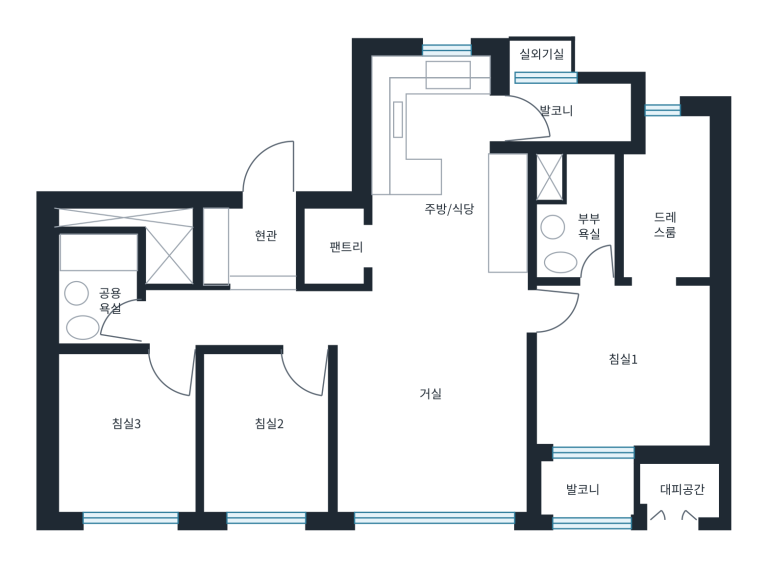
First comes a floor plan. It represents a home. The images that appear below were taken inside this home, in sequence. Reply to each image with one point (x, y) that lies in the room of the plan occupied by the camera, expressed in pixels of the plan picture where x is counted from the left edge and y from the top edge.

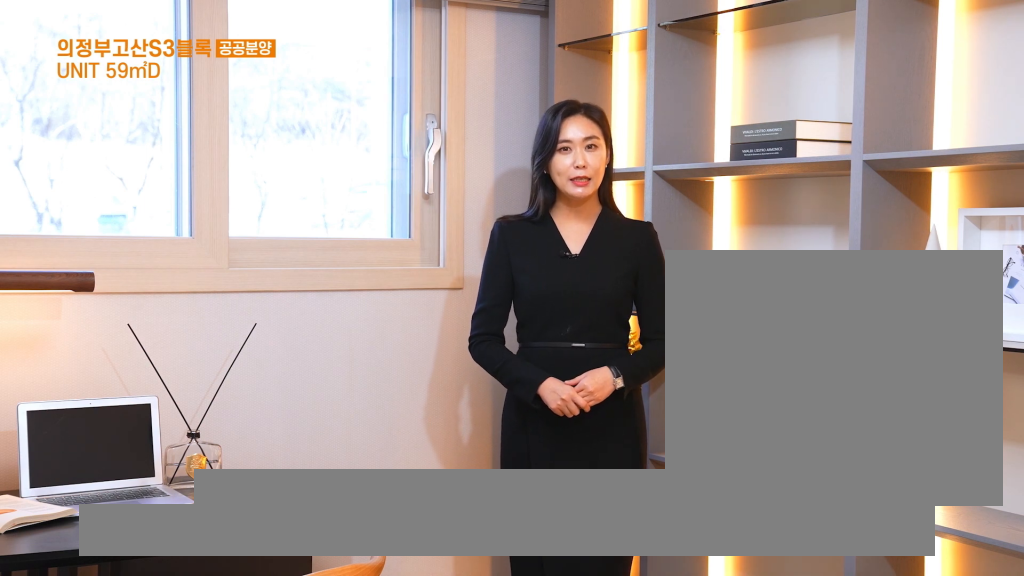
(270, 411)
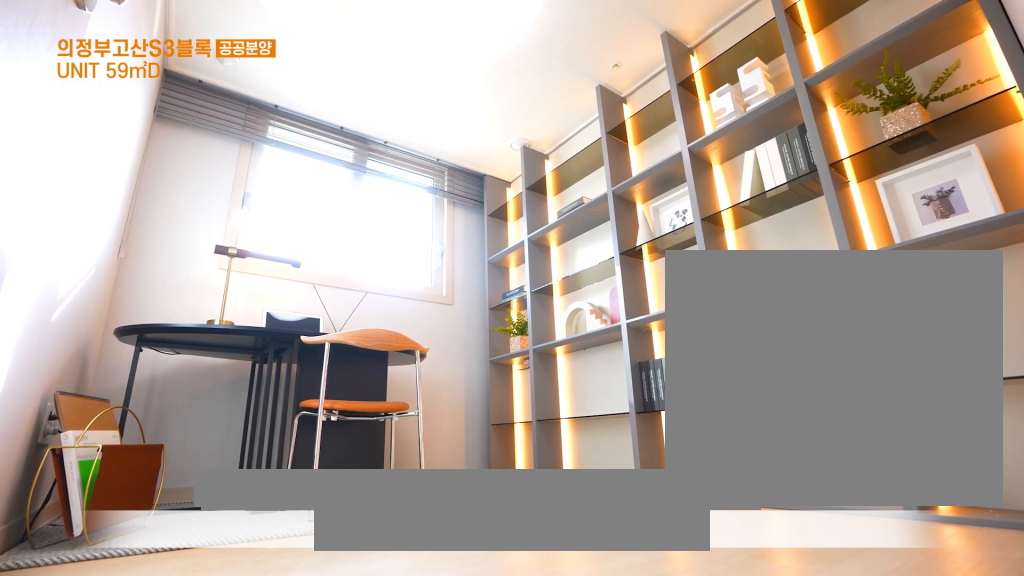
(270, 411)
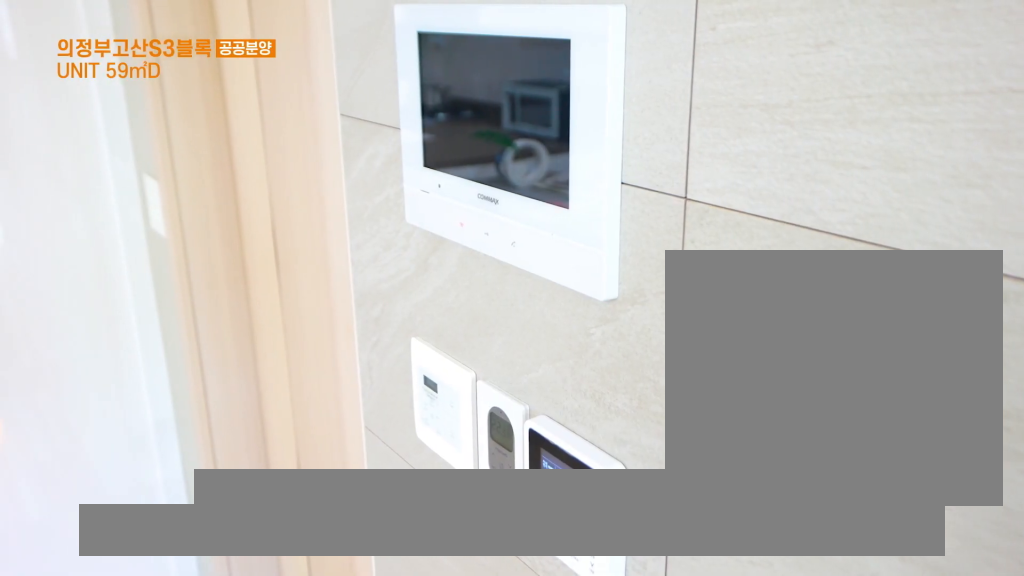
(432, 382)
